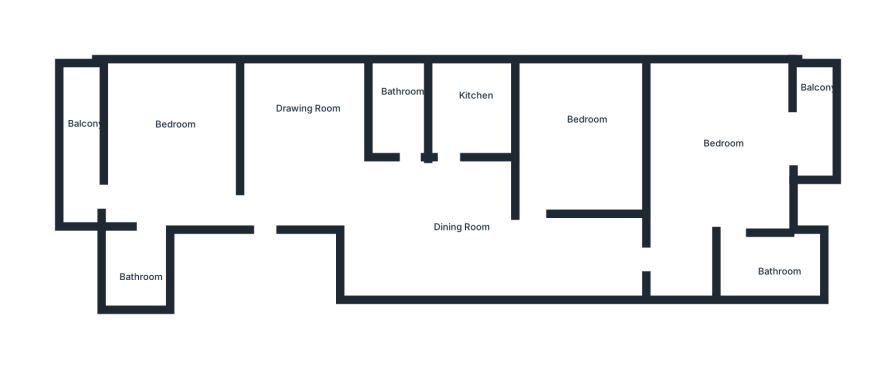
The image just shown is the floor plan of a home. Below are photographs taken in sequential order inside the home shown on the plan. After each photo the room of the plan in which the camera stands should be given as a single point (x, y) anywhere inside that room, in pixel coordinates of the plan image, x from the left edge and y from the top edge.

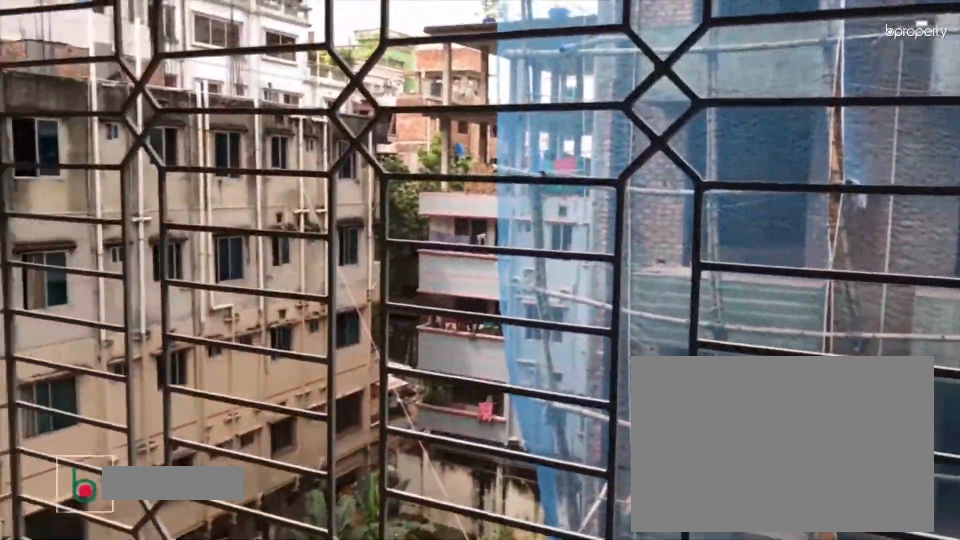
(816, 120)
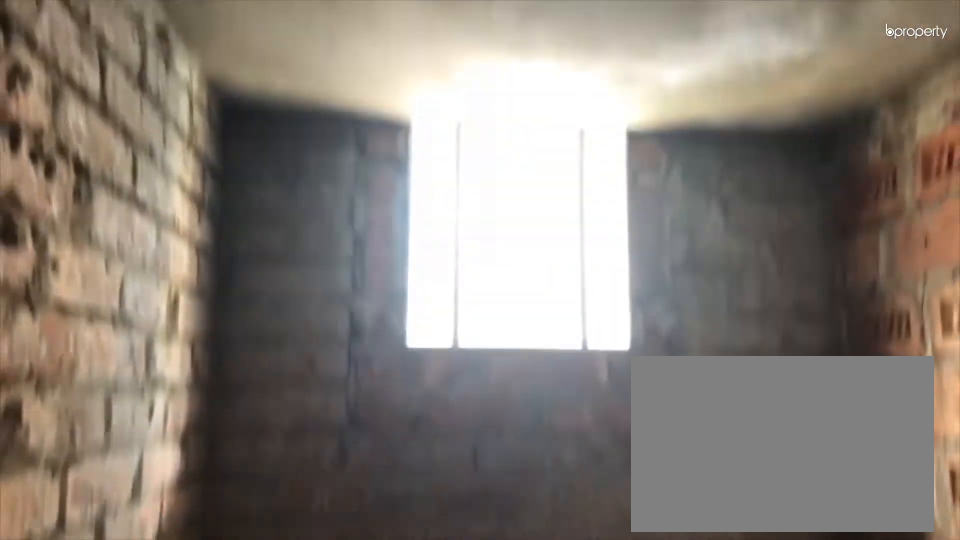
(767, 269)
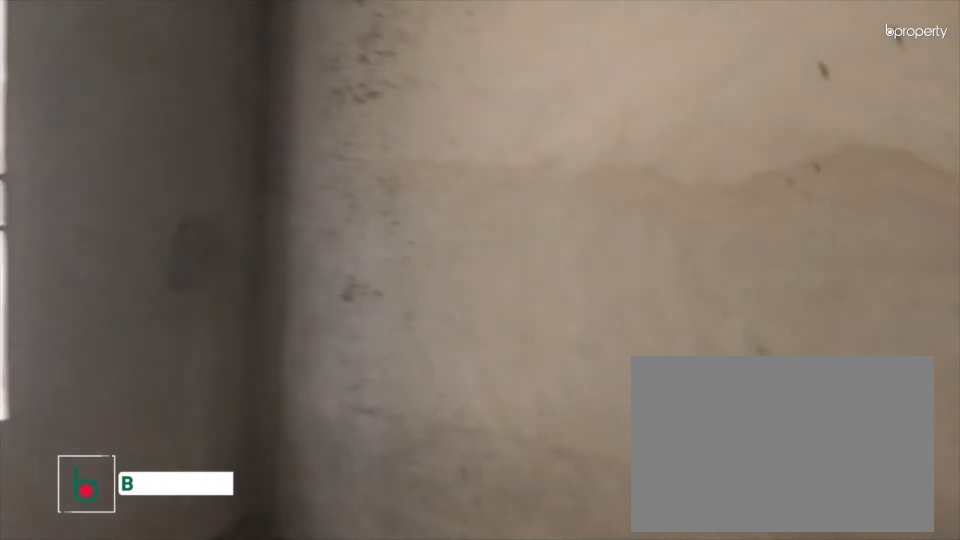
(589, 138)
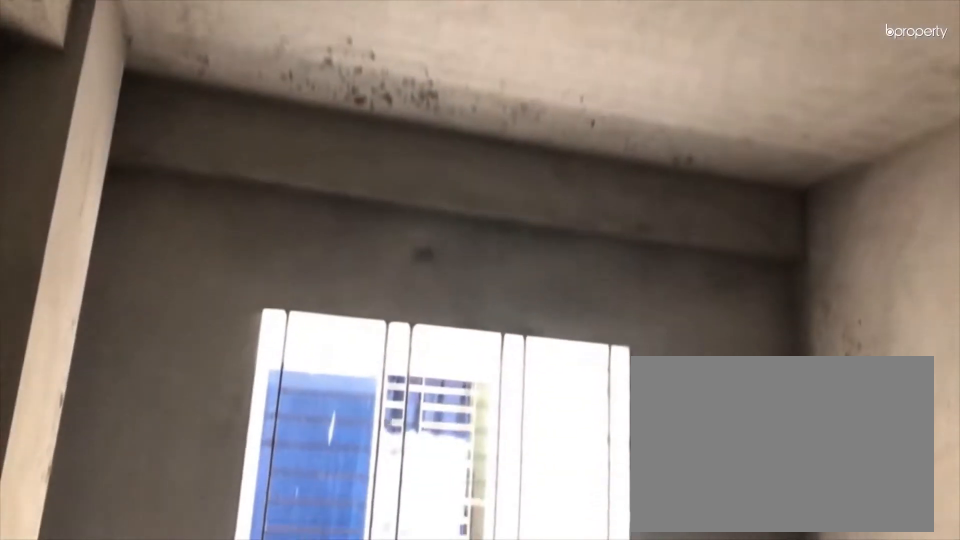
(589, 138)
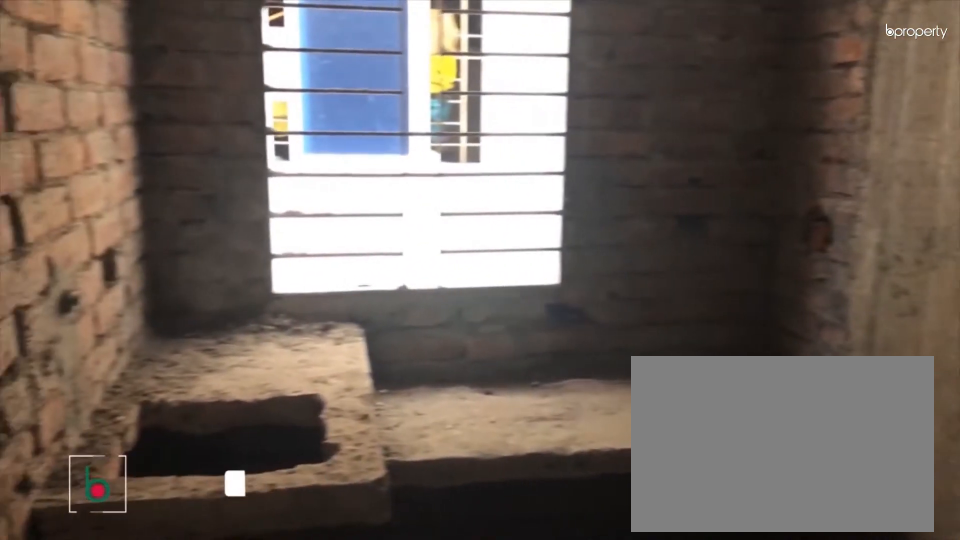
(466, 100)
